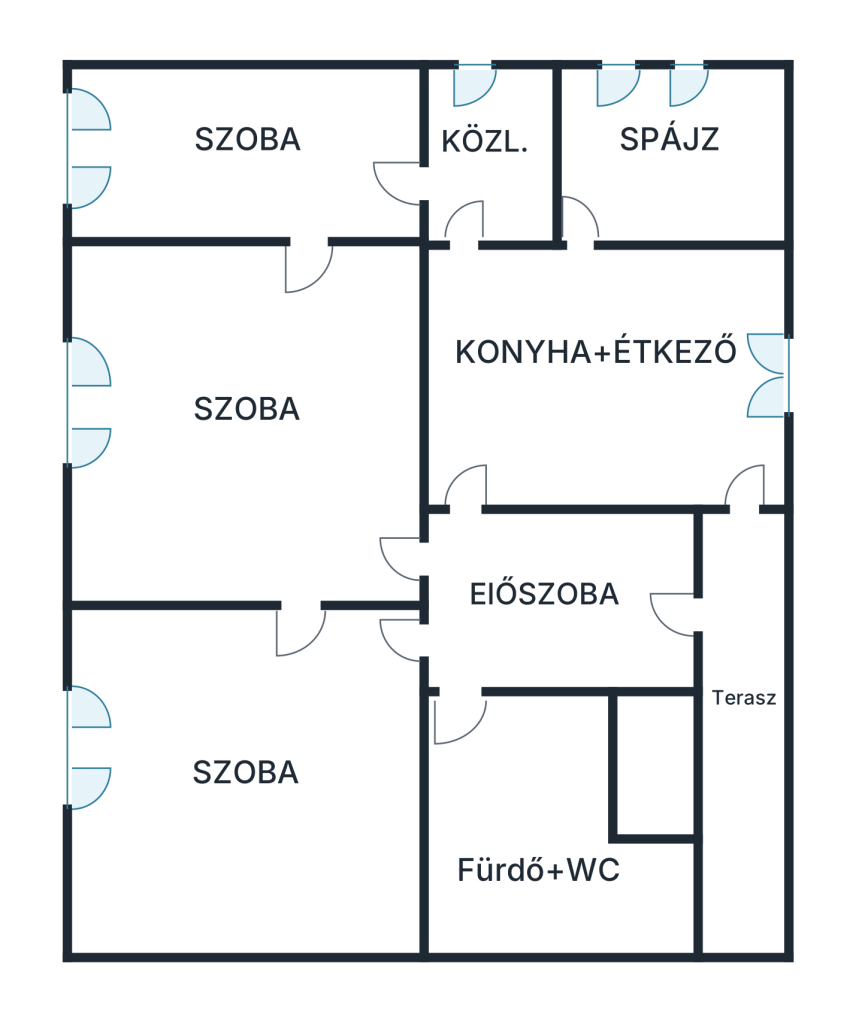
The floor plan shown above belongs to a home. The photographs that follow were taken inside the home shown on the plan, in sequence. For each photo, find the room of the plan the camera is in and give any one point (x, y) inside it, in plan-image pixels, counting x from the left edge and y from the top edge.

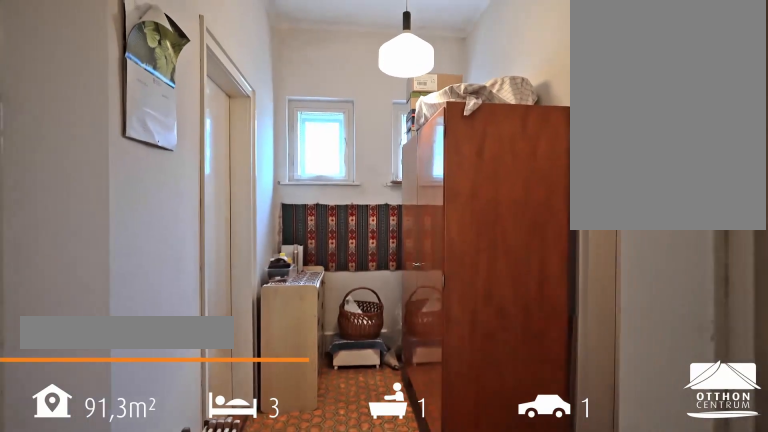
(496, 155)
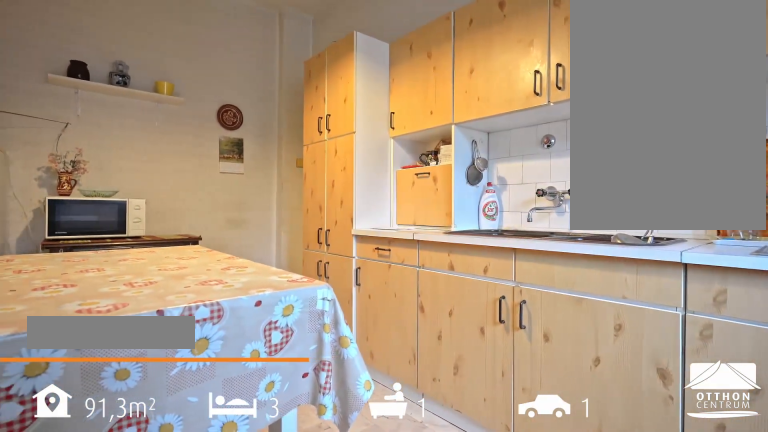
(610, 386)
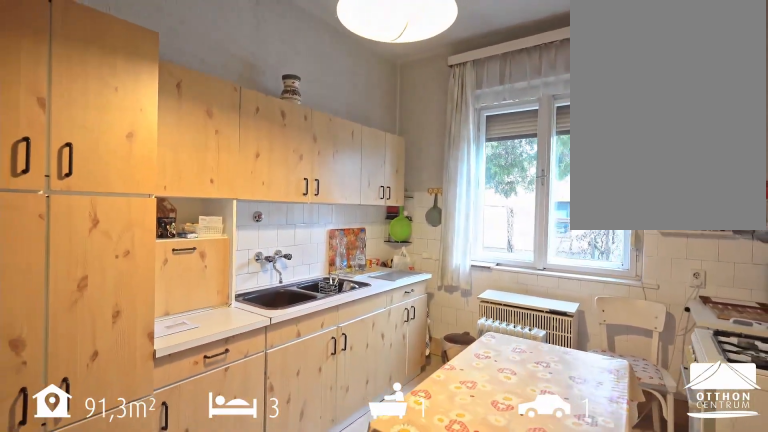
(610, 386)
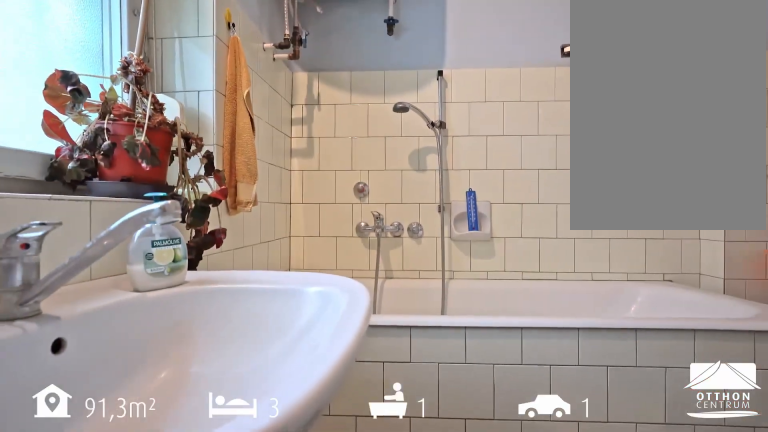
(520, 832)
